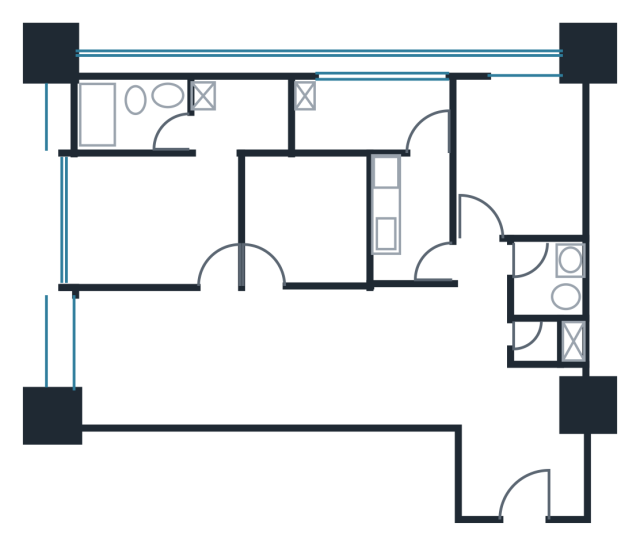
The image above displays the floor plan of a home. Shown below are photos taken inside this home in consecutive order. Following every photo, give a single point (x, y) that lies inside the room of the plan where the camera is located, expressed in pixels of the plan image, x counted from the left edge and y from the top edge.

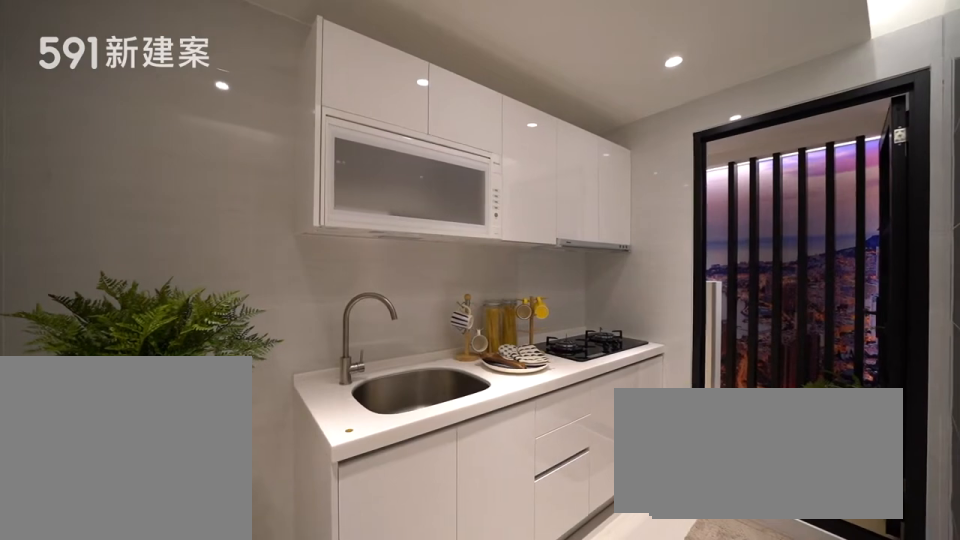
(411, 216)
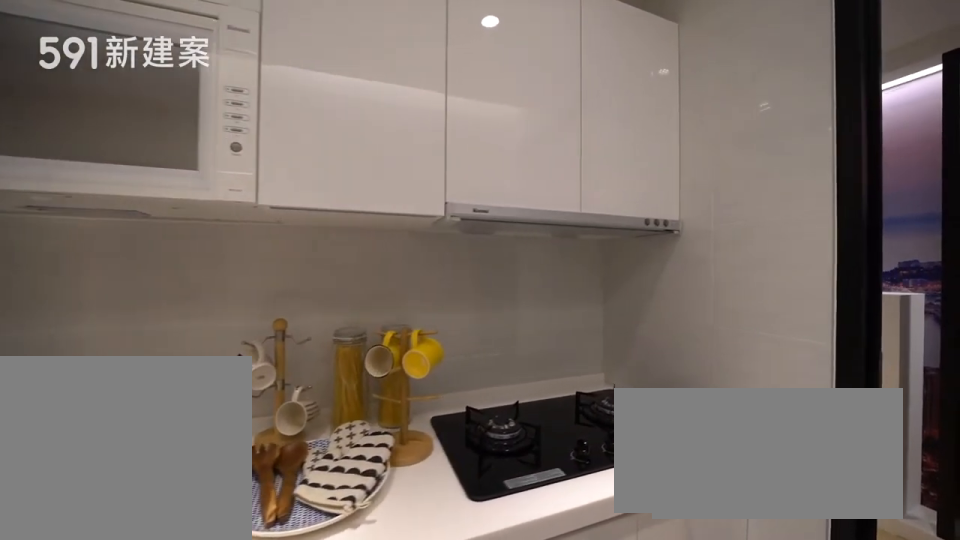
(411, 216)
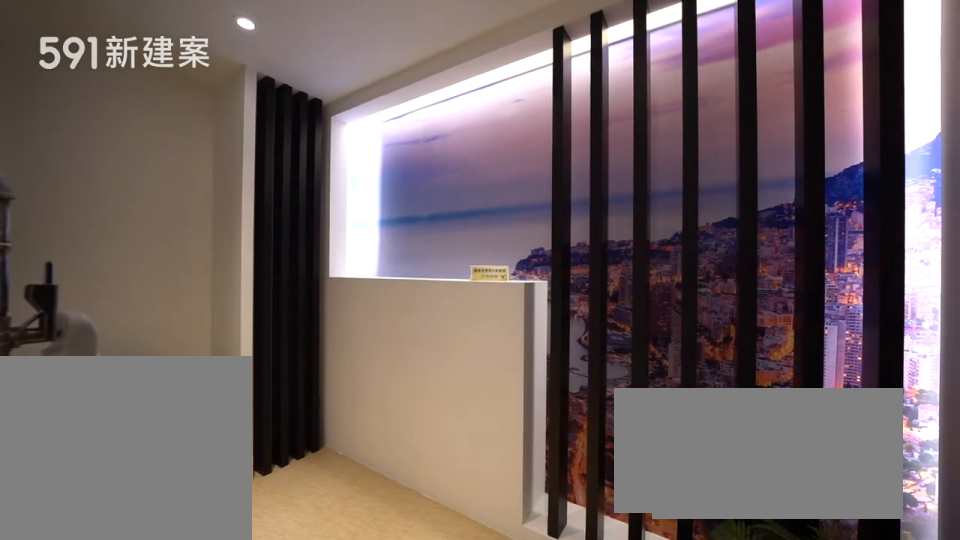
(366, 112)
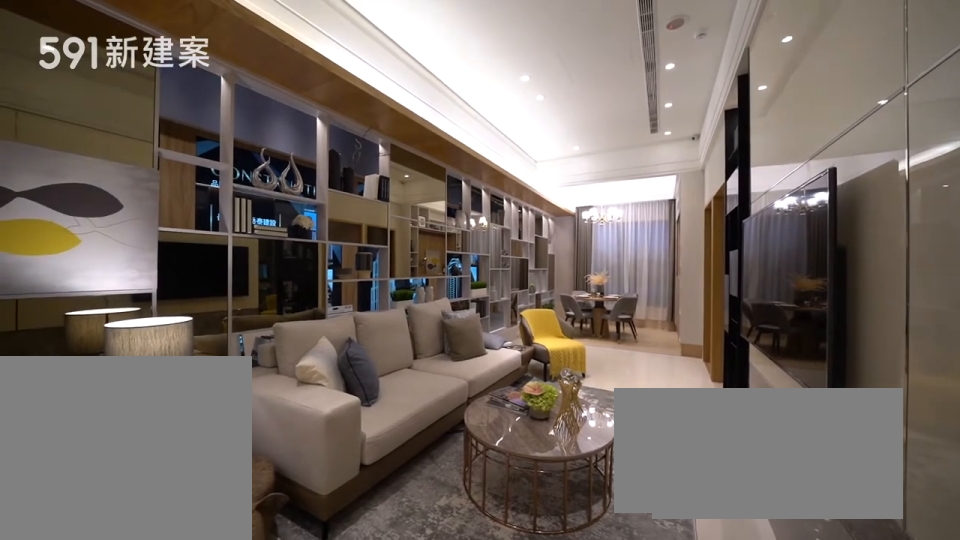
(263, 358)
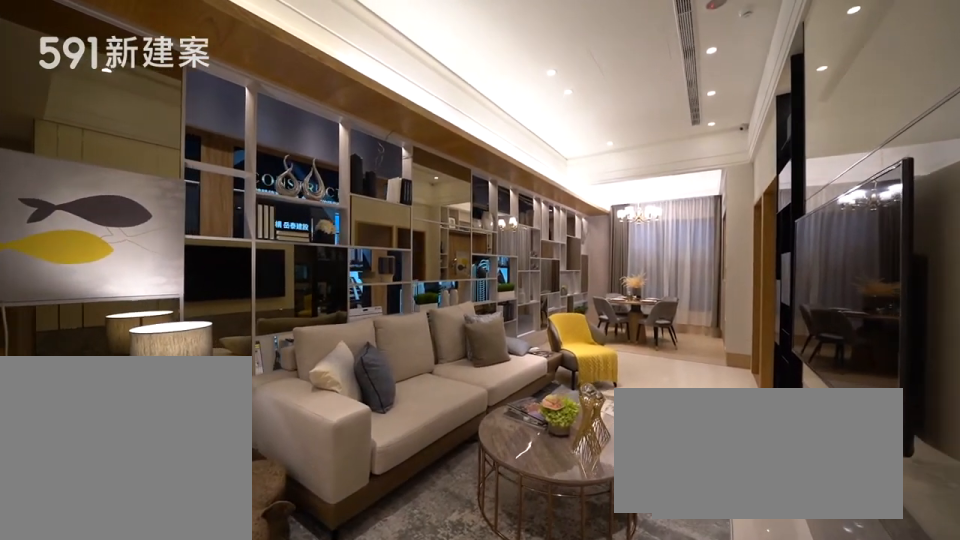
(342, 358)
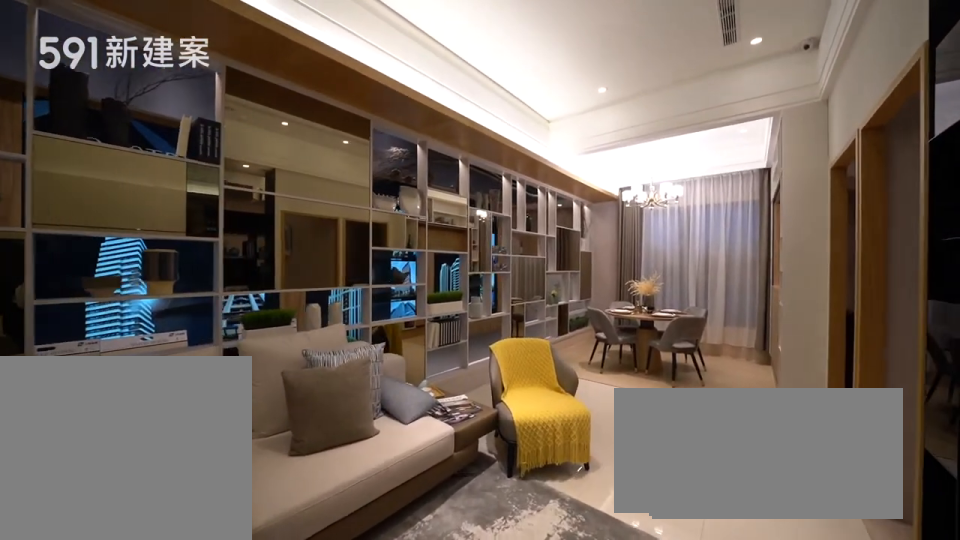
(342, 358)
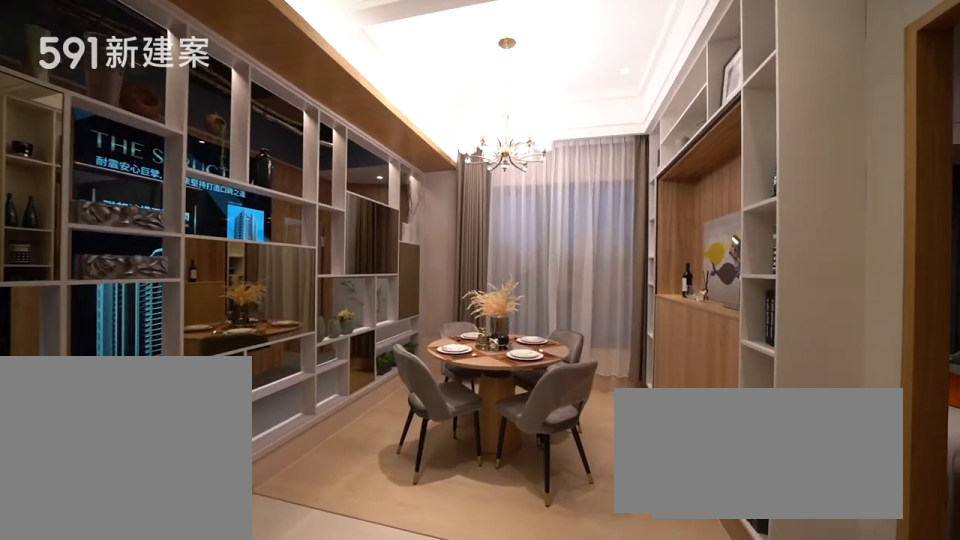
(134, 357)
